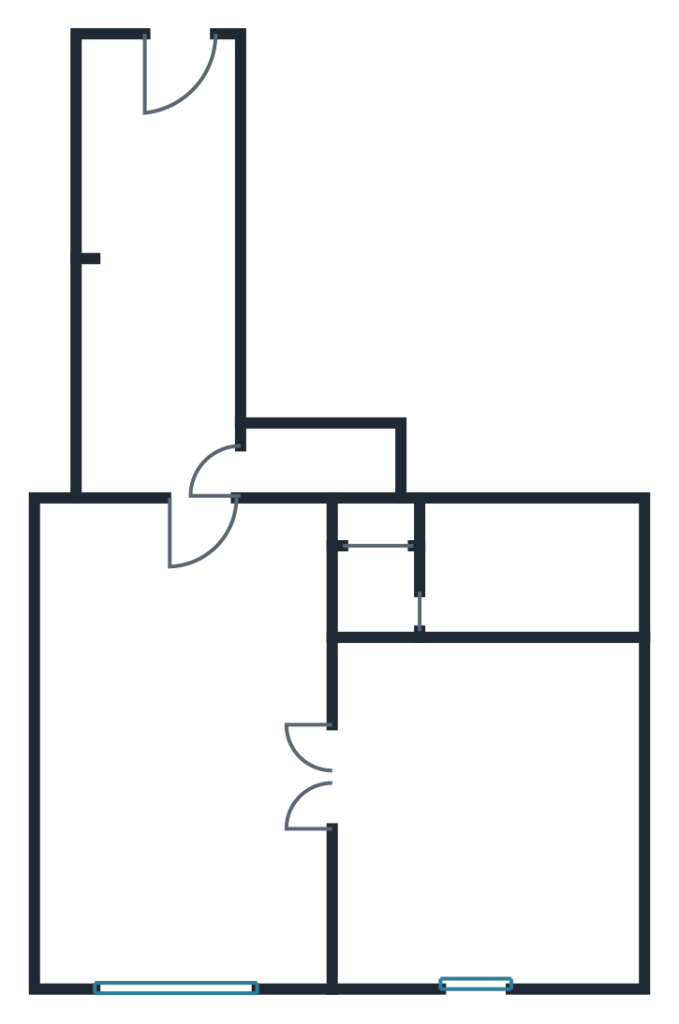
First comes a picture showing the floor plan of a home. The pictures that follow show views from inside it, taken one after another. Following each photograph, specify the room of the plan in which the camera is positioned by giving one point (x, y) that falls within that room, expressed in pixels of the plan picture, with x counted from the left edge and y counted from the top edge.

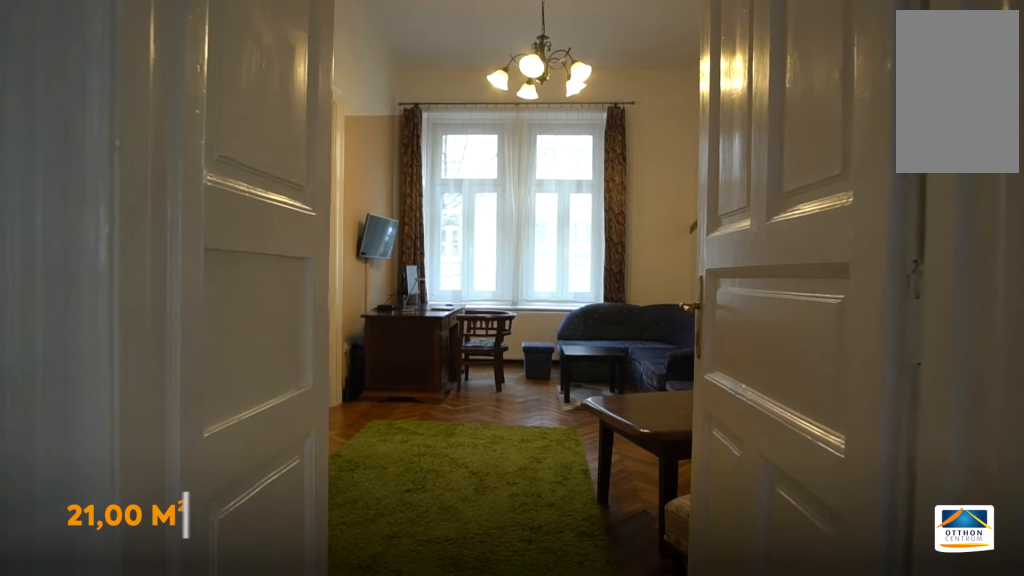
(194, 747)
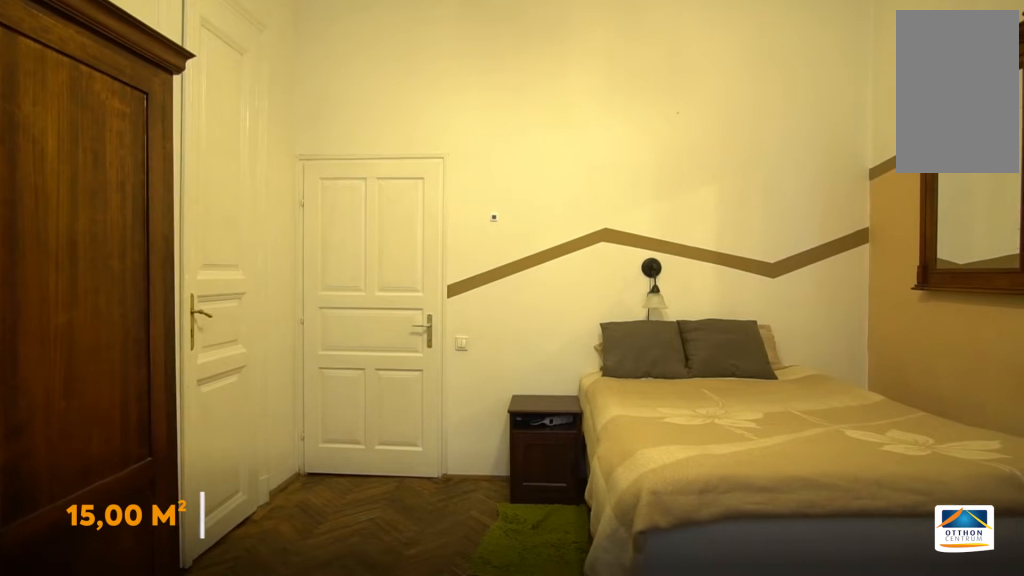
(504, 798)
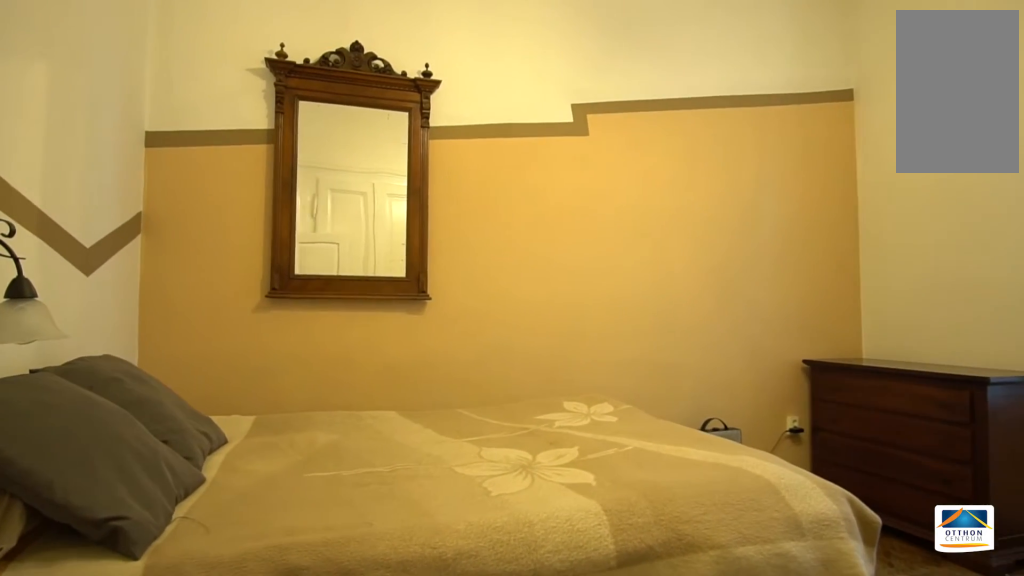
(503, 798)
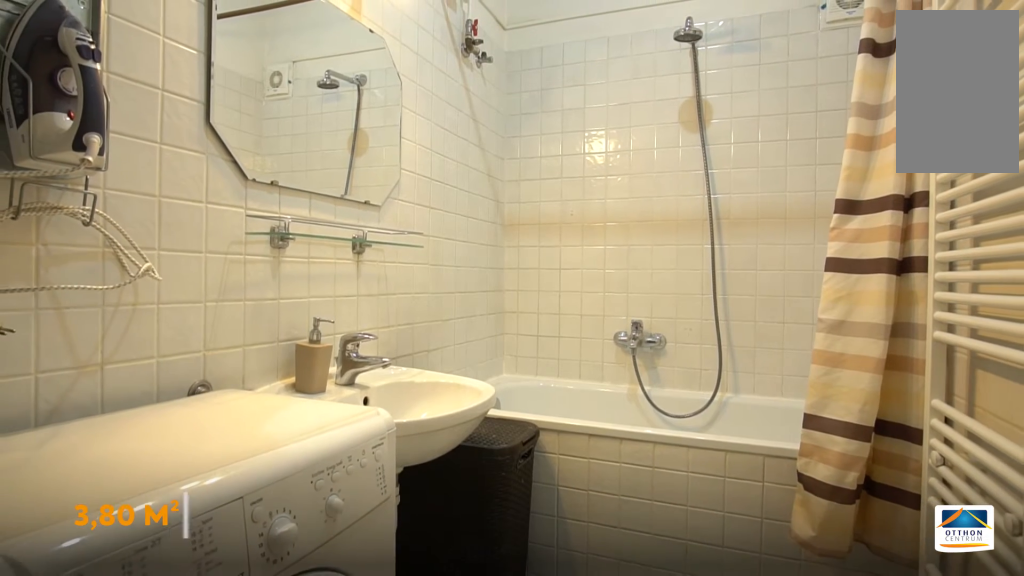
(545, 568)
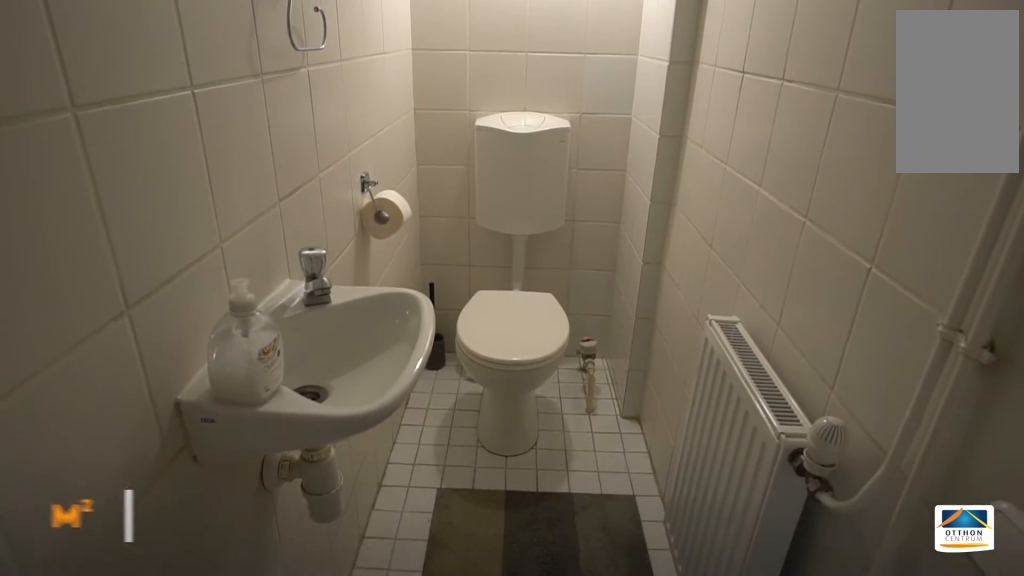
(334, 465)
